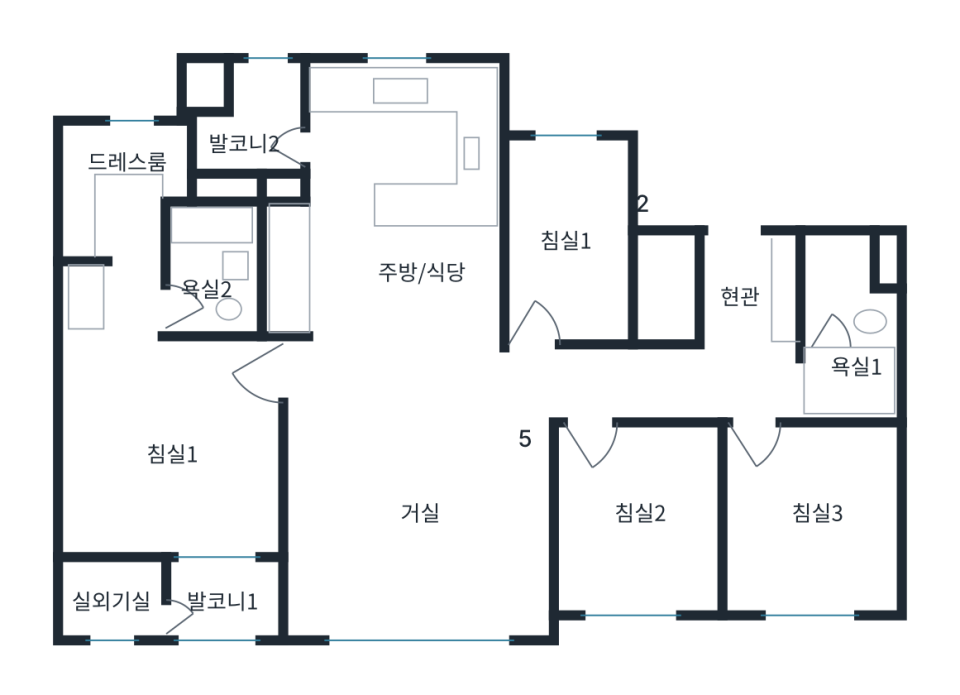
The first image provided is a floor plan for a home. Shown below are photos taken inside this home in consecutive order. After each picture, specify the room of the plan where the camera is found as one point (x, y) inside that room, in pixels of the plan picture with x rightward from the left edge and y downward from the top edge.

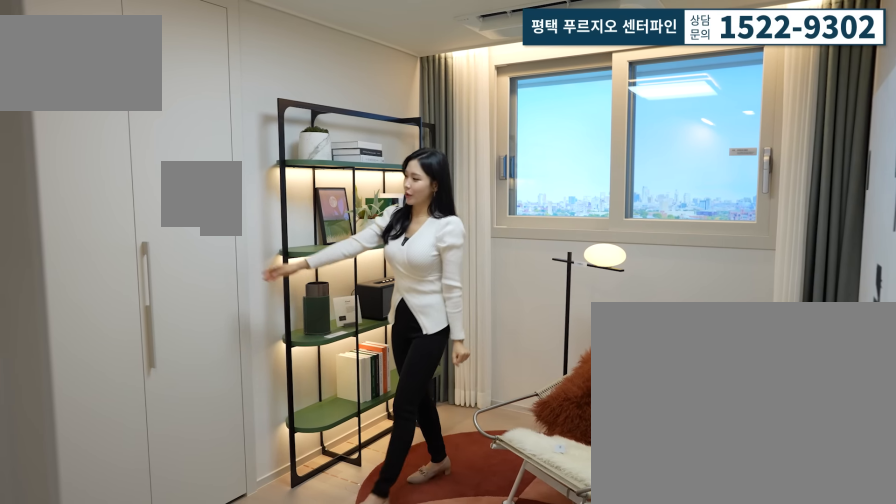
(643, 541)
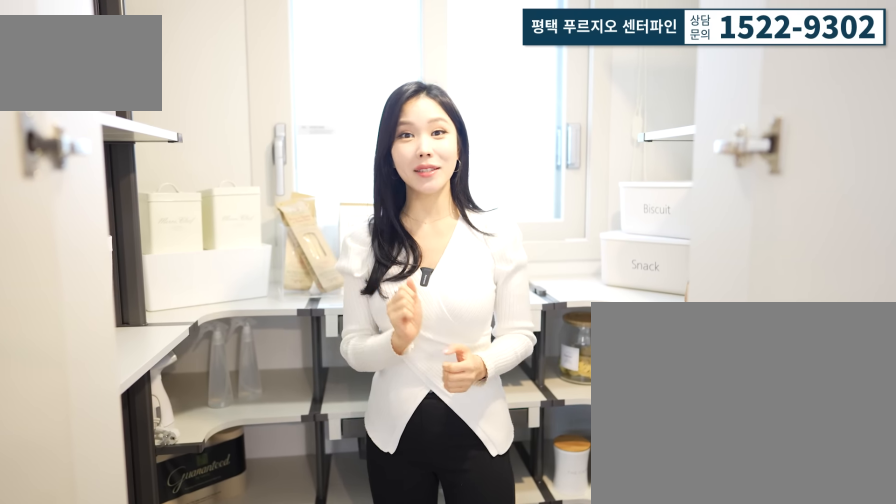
(566, 268)
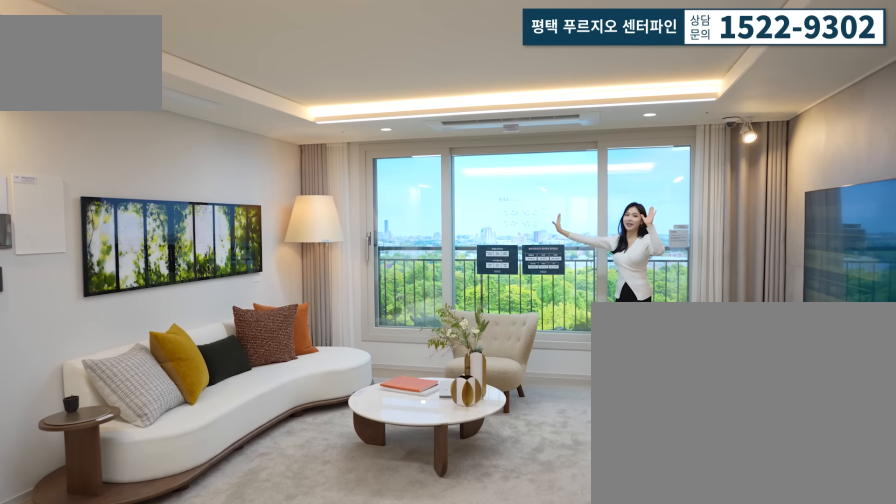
(411, 535)
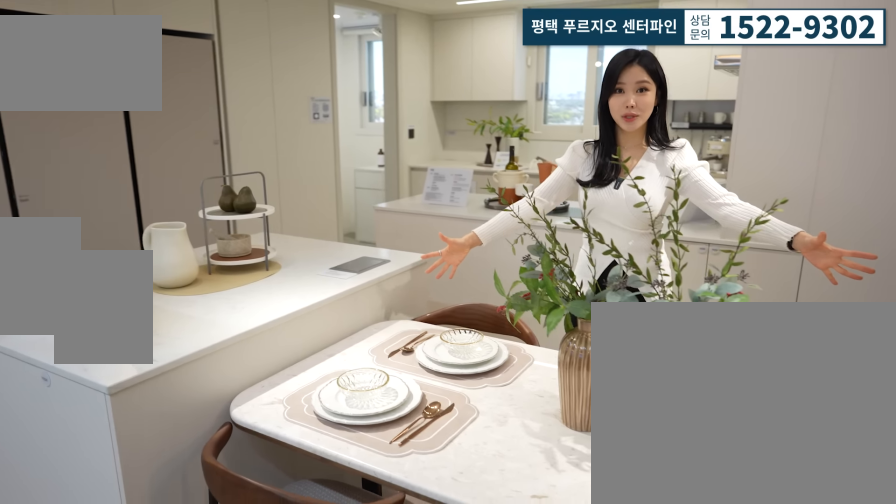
(411, 233)
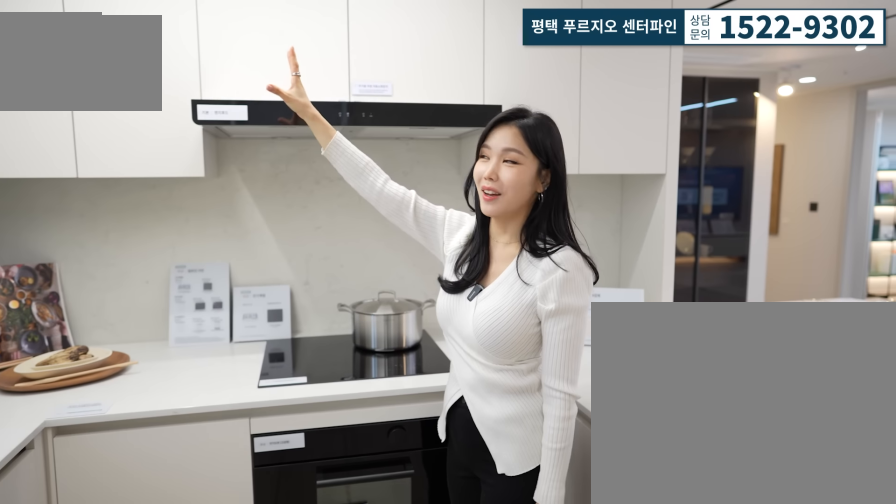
(411, 233)
